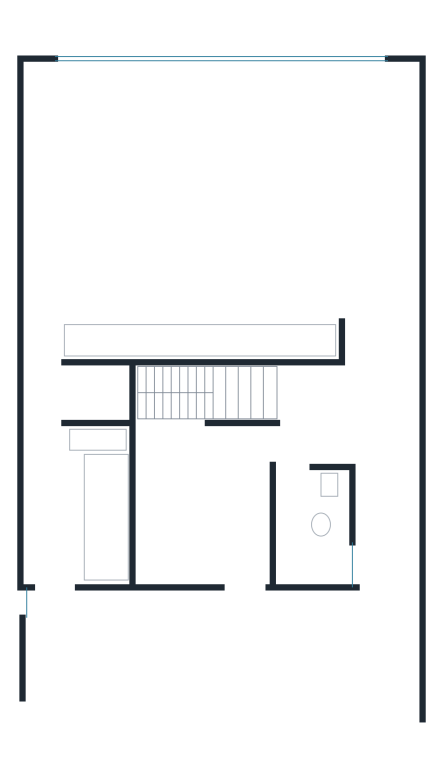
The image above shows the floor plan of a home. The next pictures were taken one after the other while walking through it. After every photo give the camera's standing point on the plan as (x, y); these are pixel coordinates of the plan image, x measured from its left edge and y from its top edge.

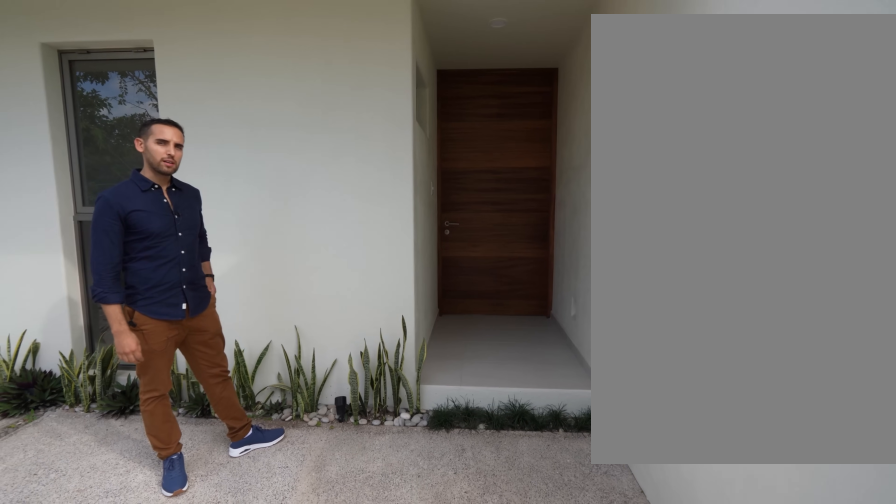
(369, 742)
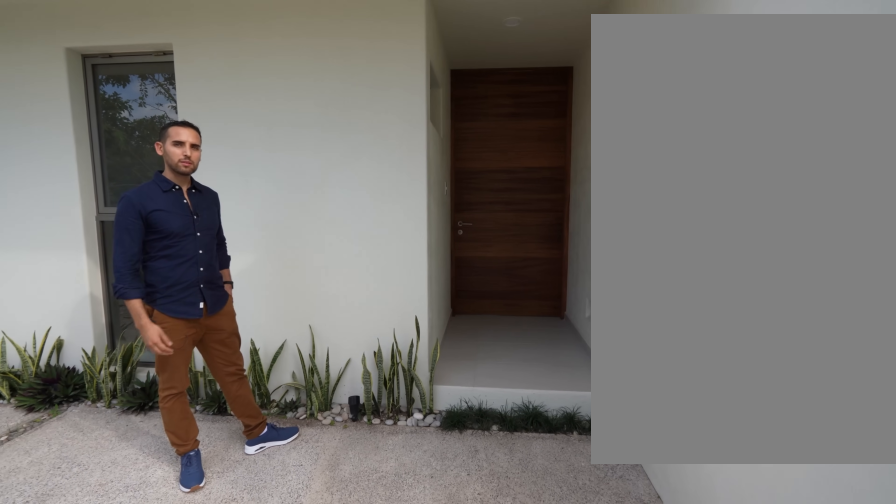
(369, 742)
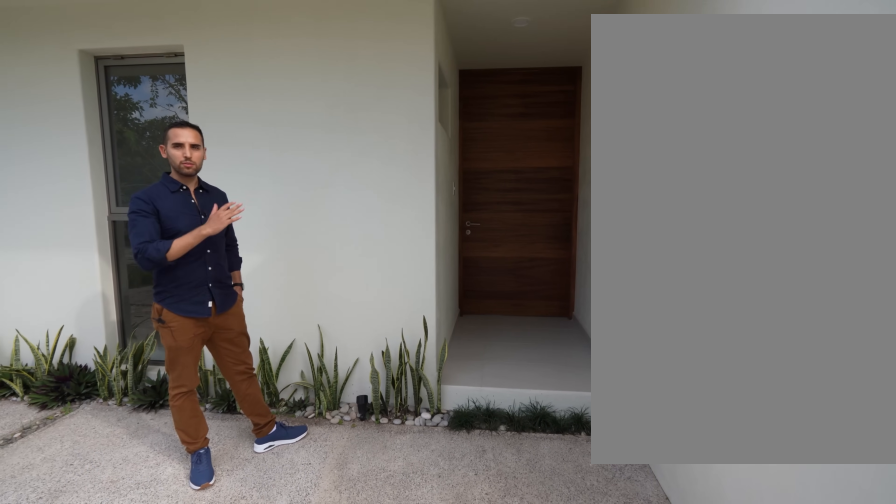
(369, 742)
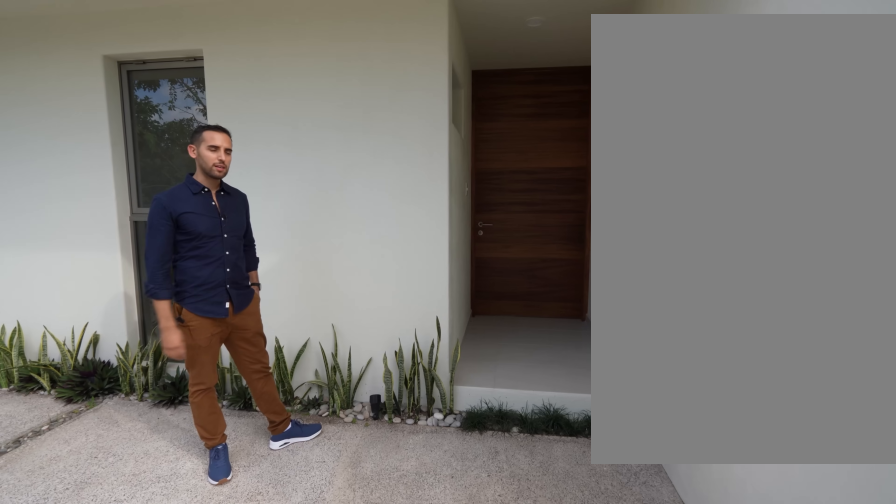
(369, 741)
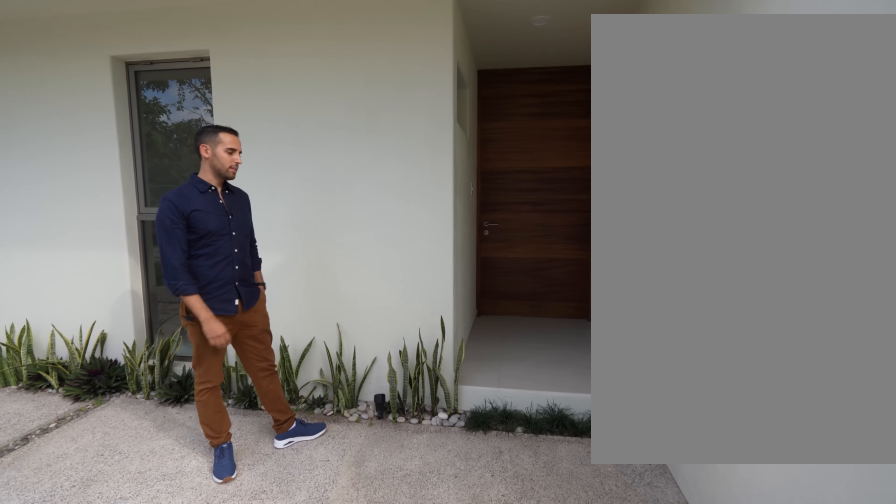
(369, 740)
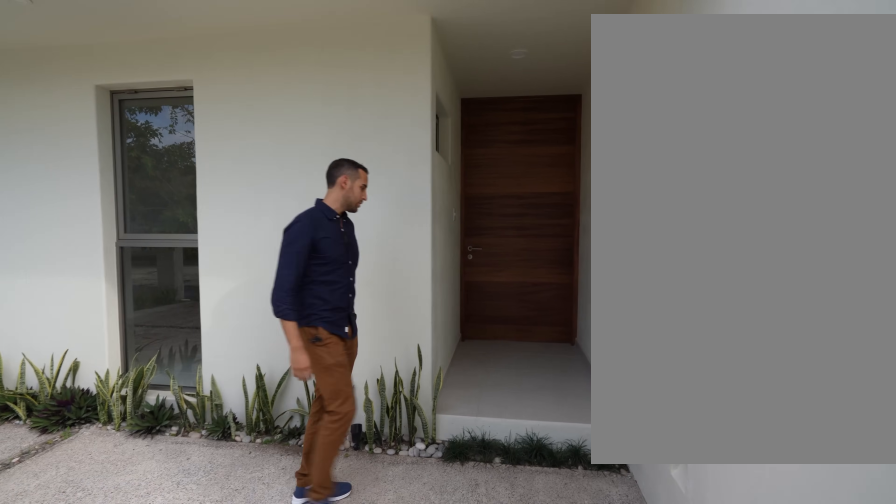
(370, 740)
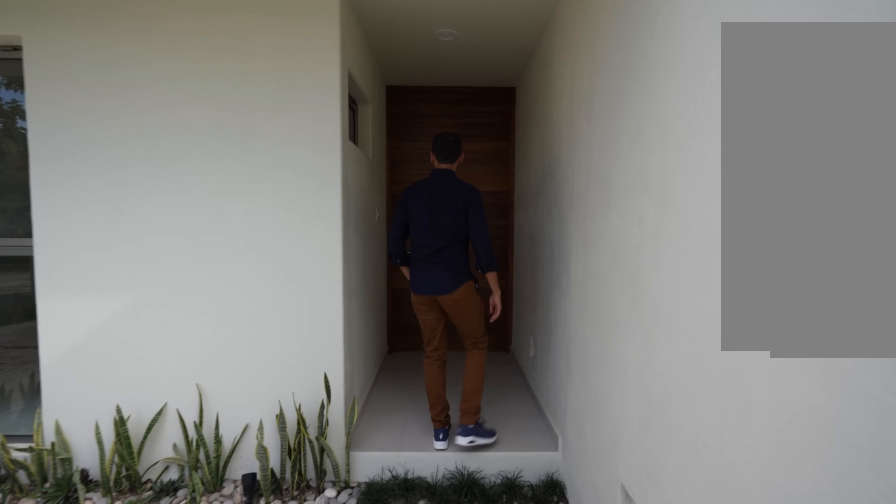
(370, 736)
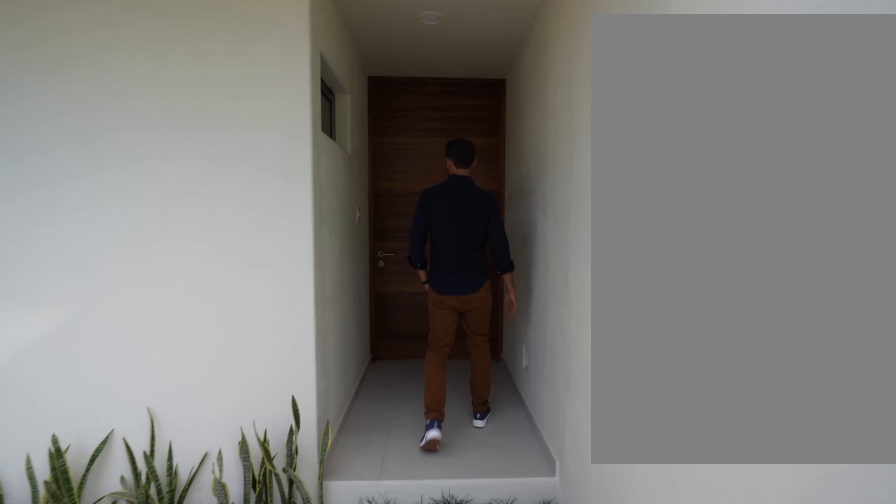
(374, 727)
